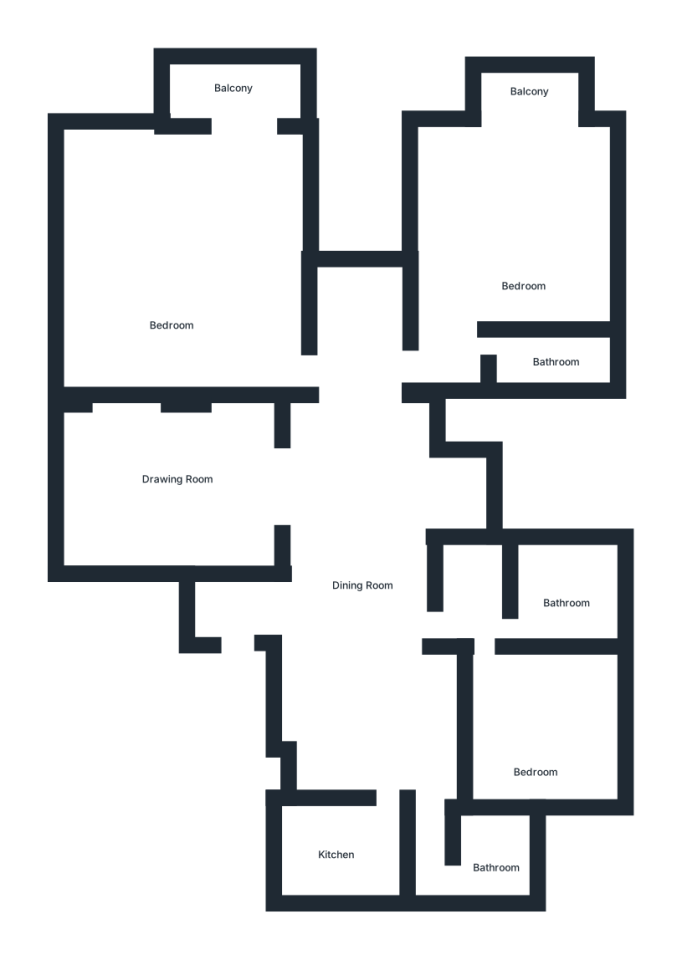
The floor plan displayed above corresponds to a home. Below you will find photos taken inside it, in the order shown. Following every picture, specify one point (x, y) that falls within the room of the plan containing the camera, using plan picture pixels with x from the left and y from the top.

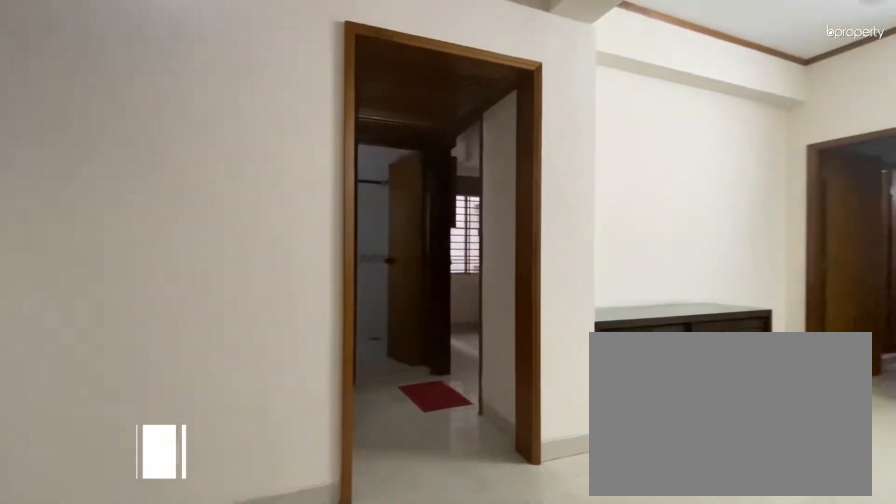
(357, 591)
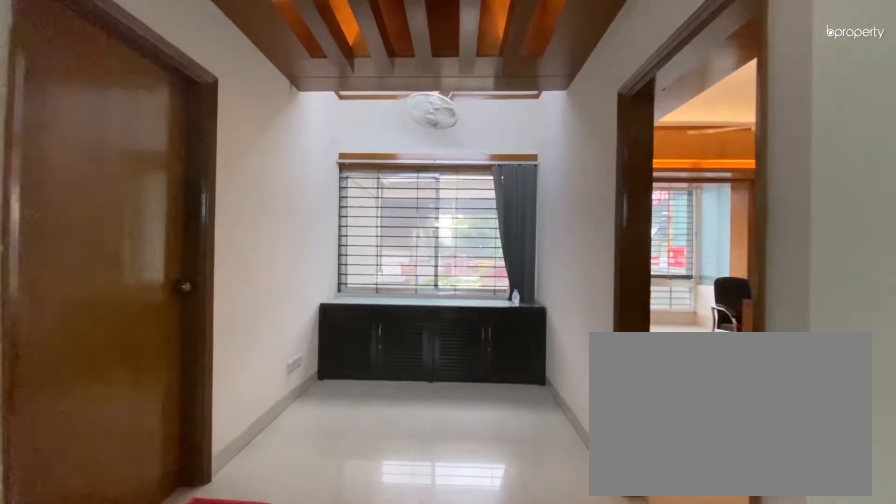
(360, 587)
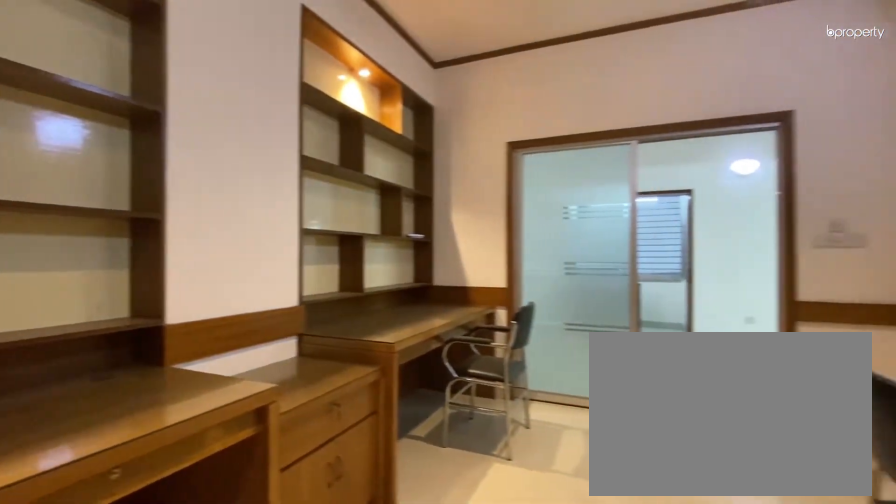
(184, 476)
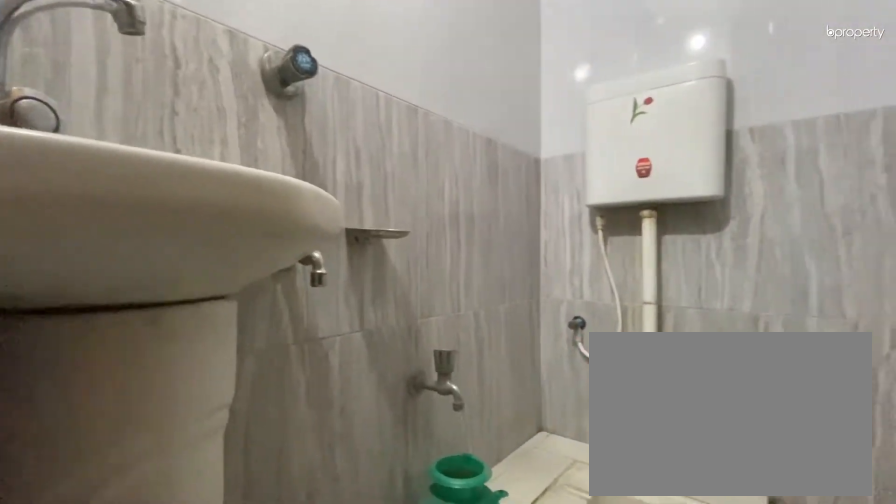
(491, 856)
